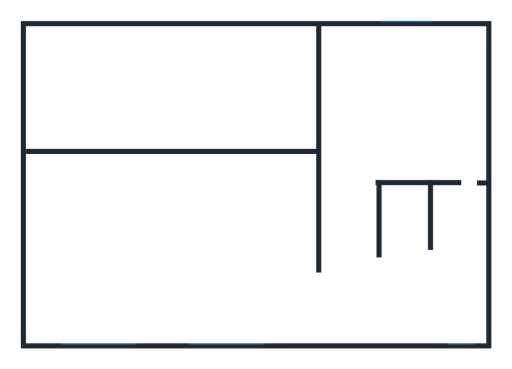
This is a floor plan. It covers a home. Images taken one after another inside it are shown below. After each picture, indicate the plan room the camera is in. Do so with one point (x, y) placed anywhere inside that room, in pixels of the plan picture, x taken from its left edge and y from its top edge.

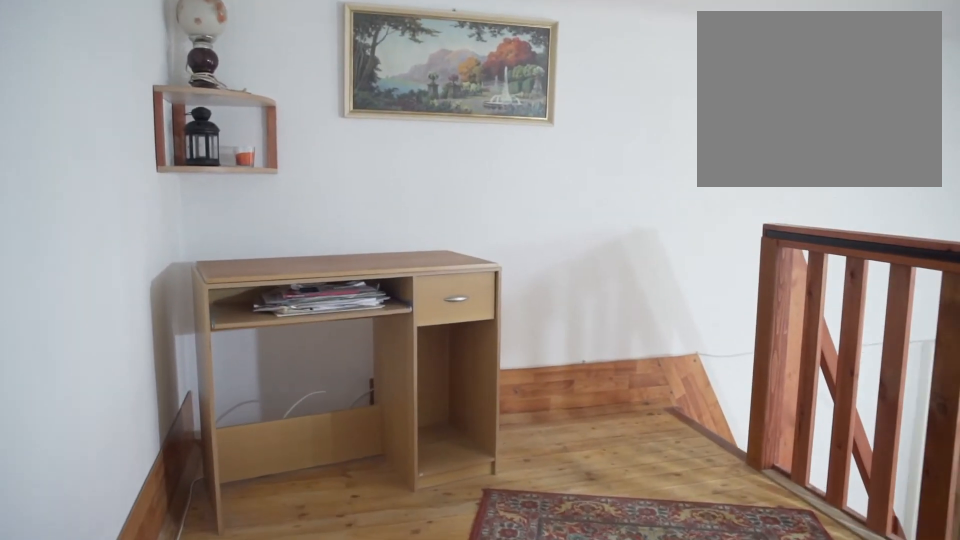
(158, 63)
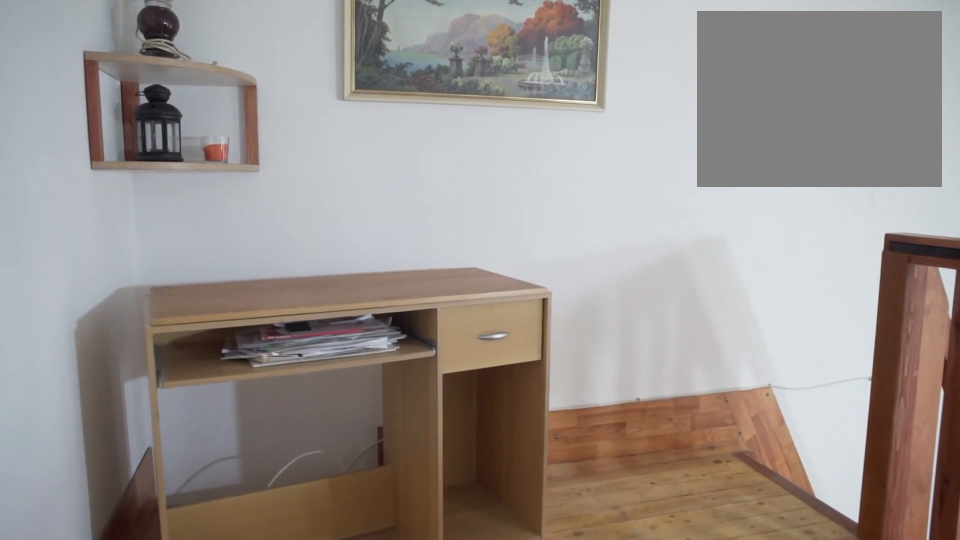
(158, 63)
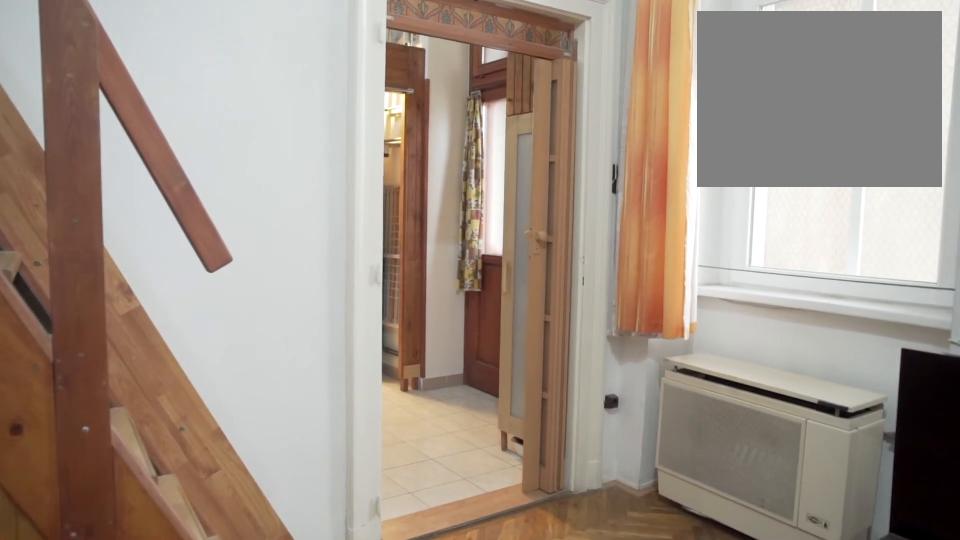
(307, 291)
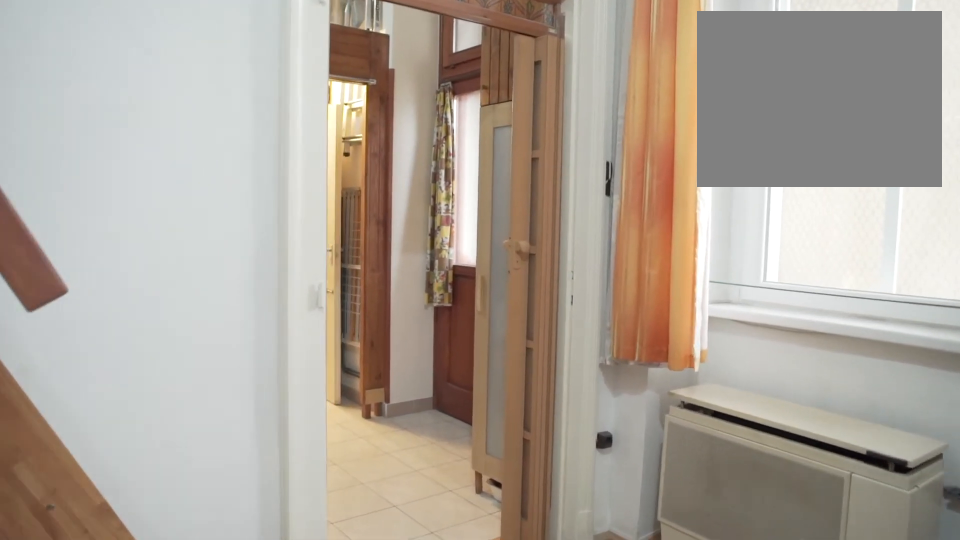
(307, 291)
